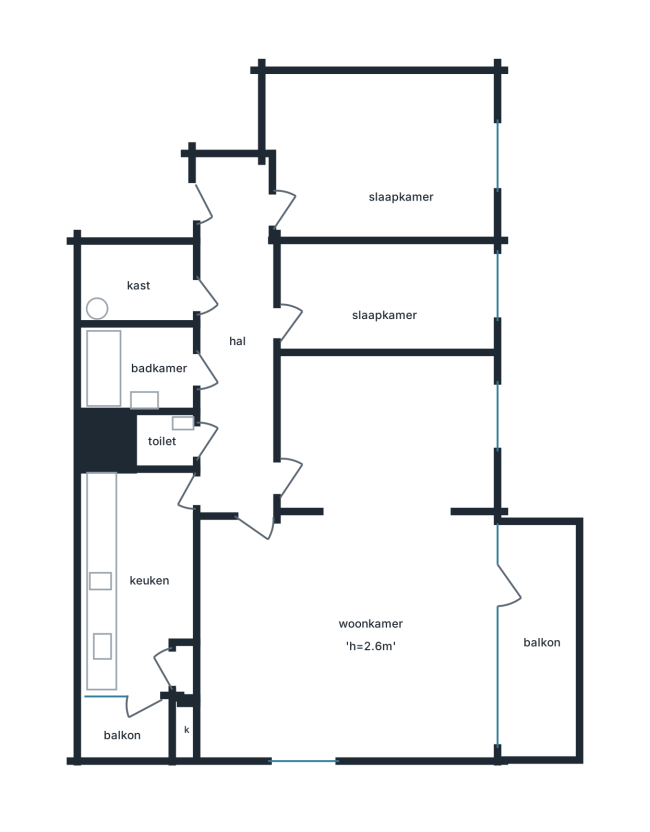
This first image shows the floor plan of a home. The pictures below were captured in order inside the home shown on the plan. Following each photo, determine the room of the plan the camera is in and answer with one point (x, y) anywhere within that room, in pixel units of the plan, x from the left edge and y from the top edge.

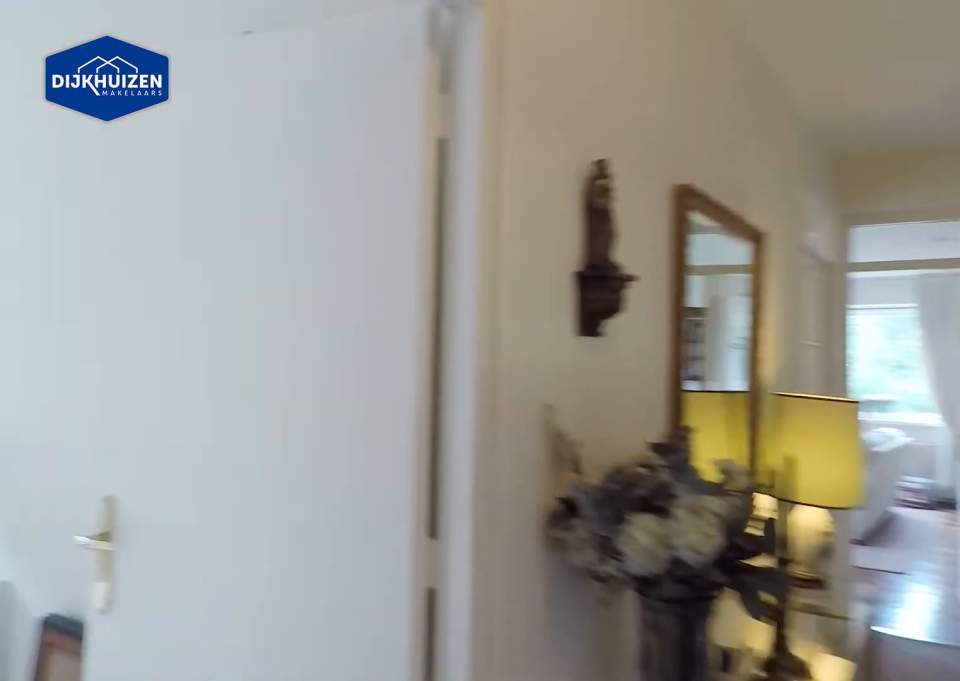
(237, 341)
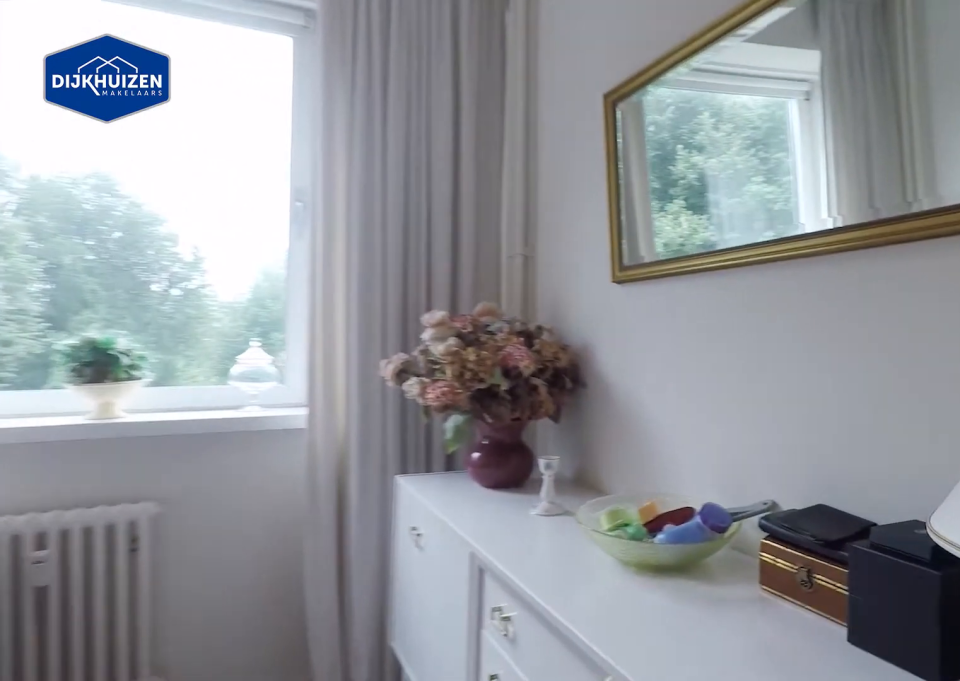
(386, 300)
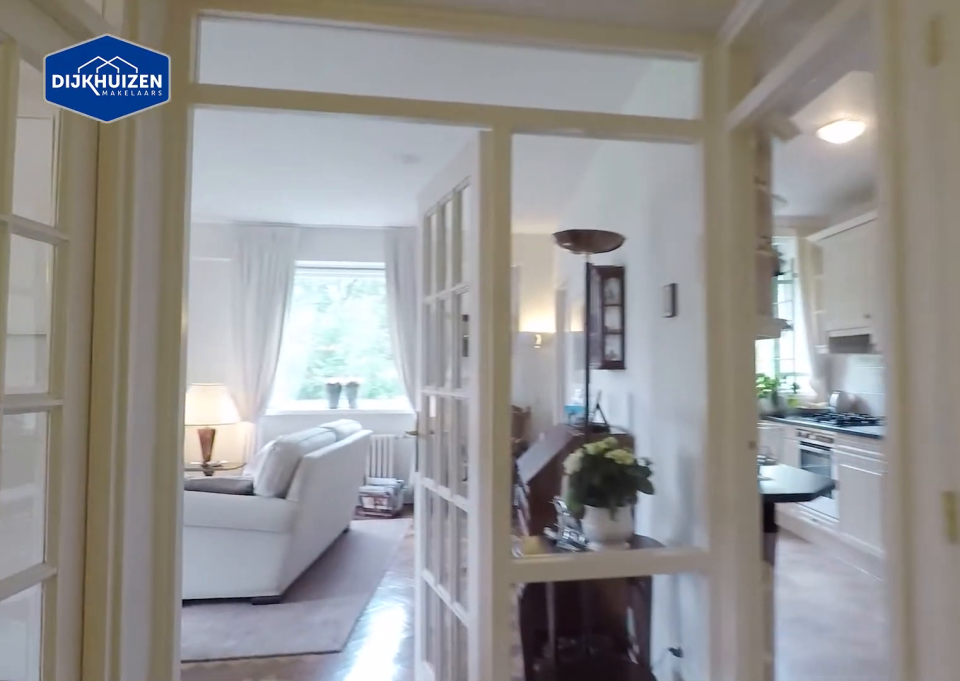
(237, 341)
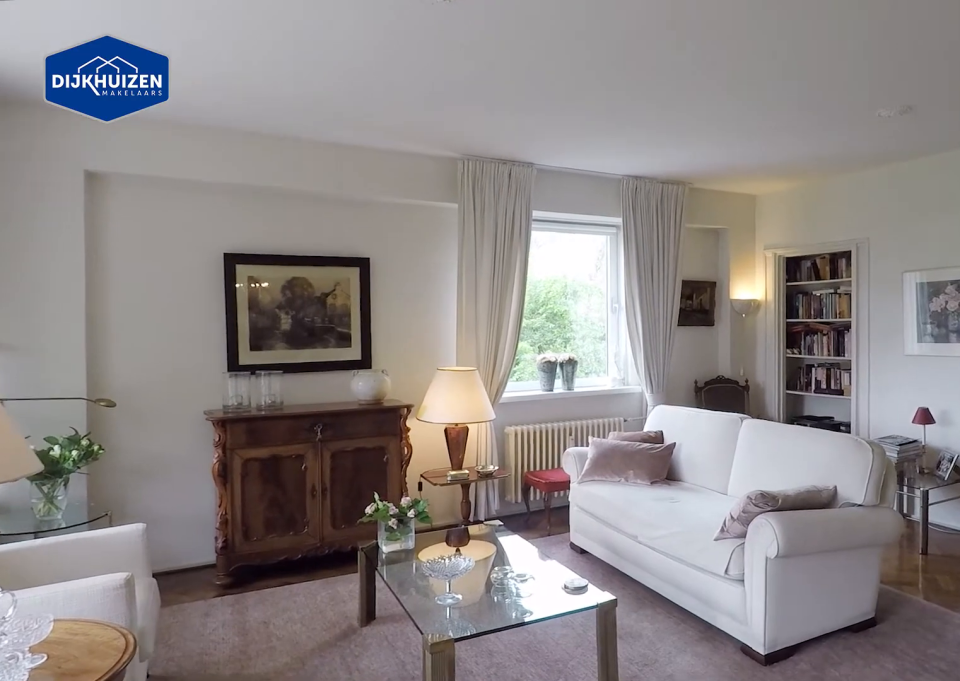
(357, 570)
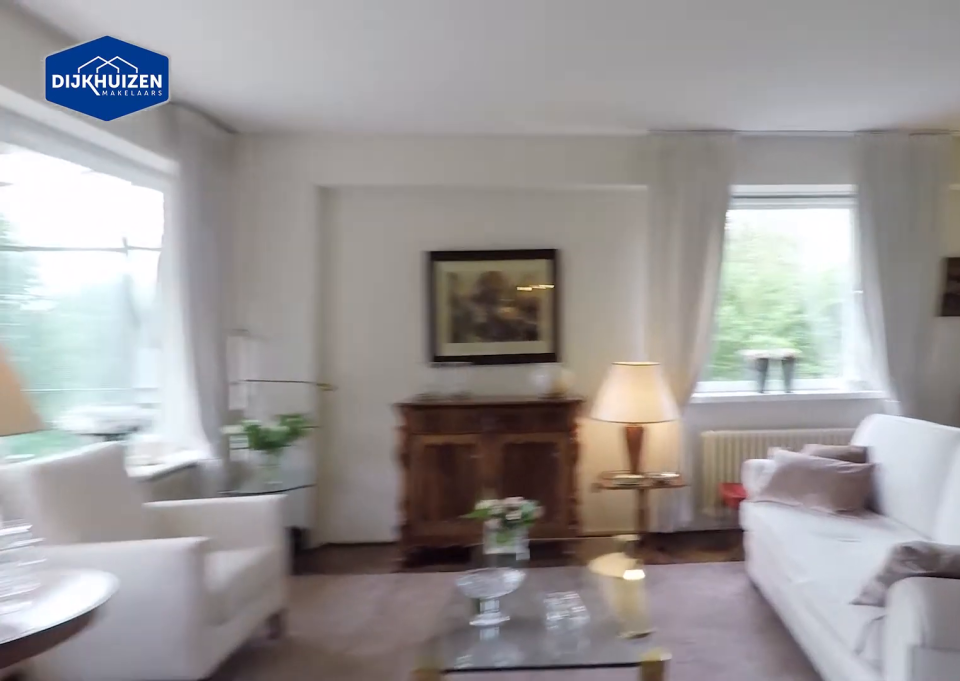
(357, 570)
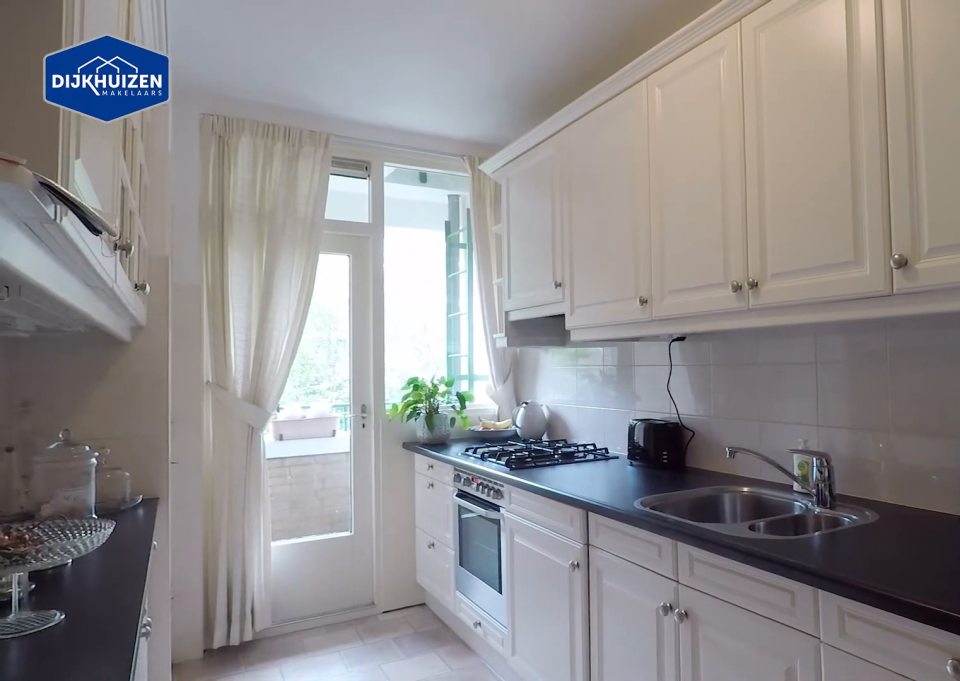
(131, 578)
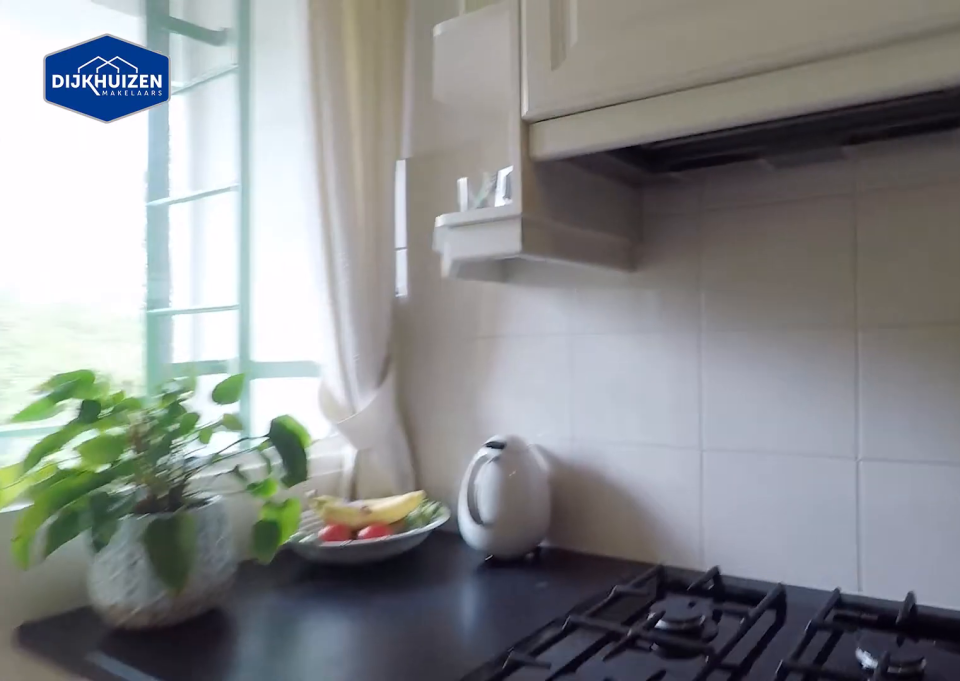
(131, 578)
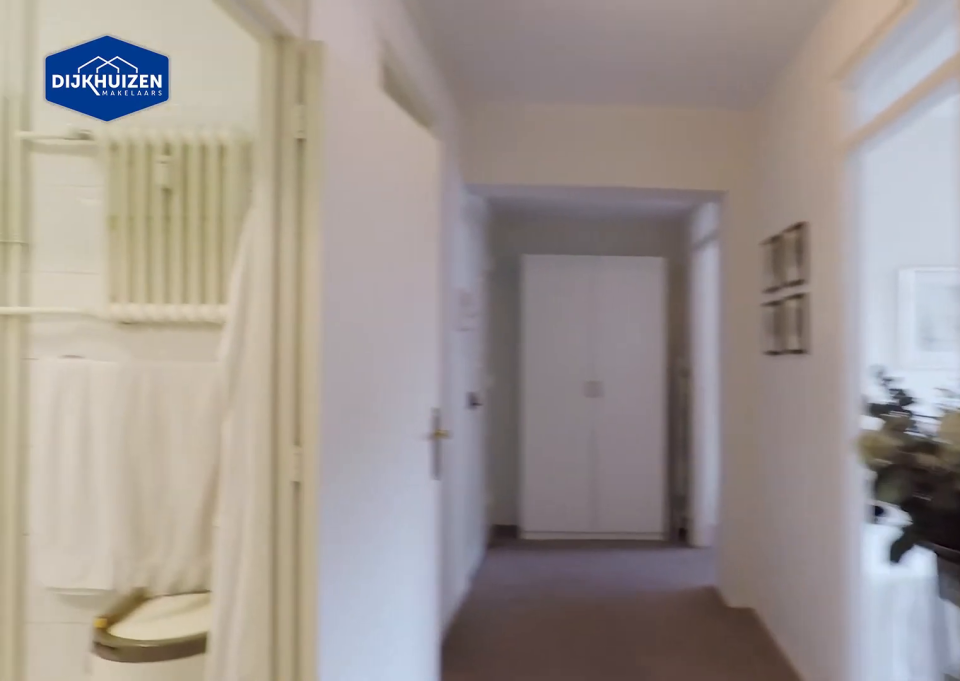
(237, 342)
